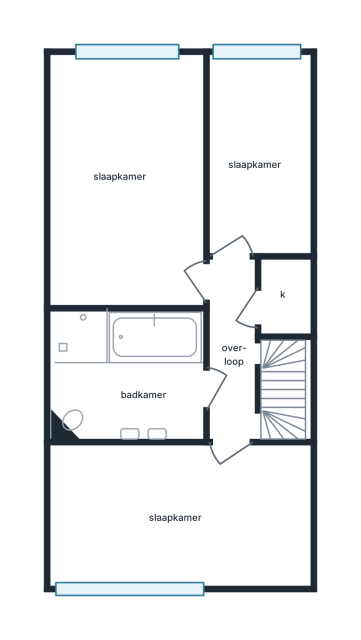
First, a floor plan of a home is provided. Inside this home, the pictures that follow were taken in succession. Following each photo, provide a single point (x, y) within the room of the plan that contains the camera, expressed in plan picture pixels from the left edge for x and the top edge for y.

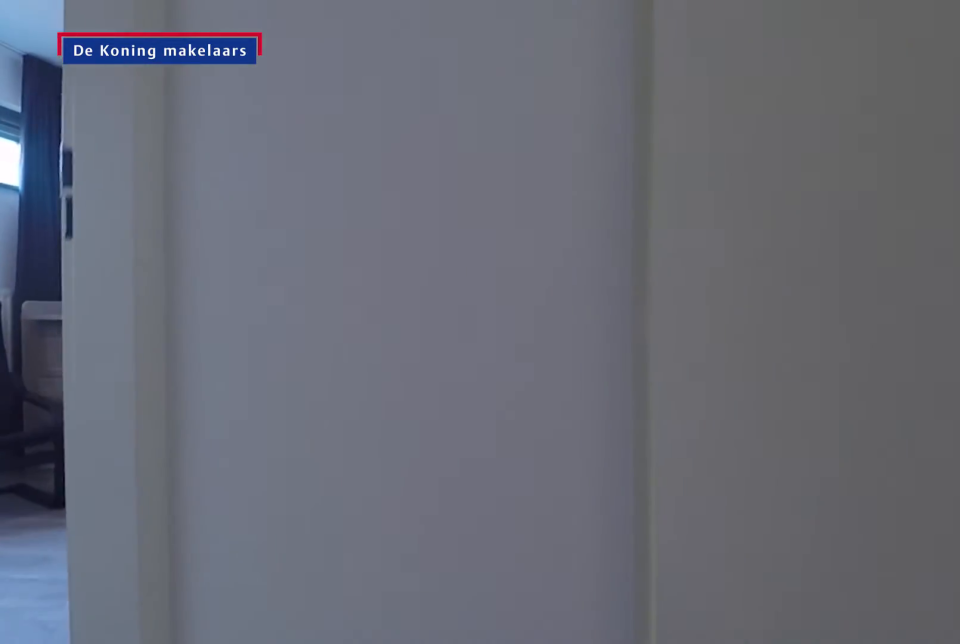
(235, 366)
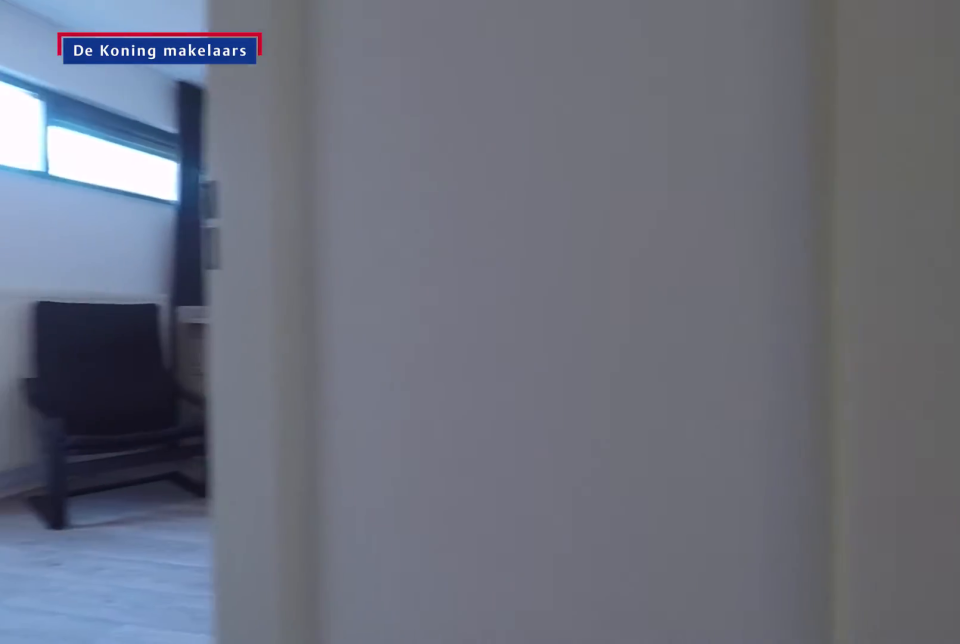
(235, 366)
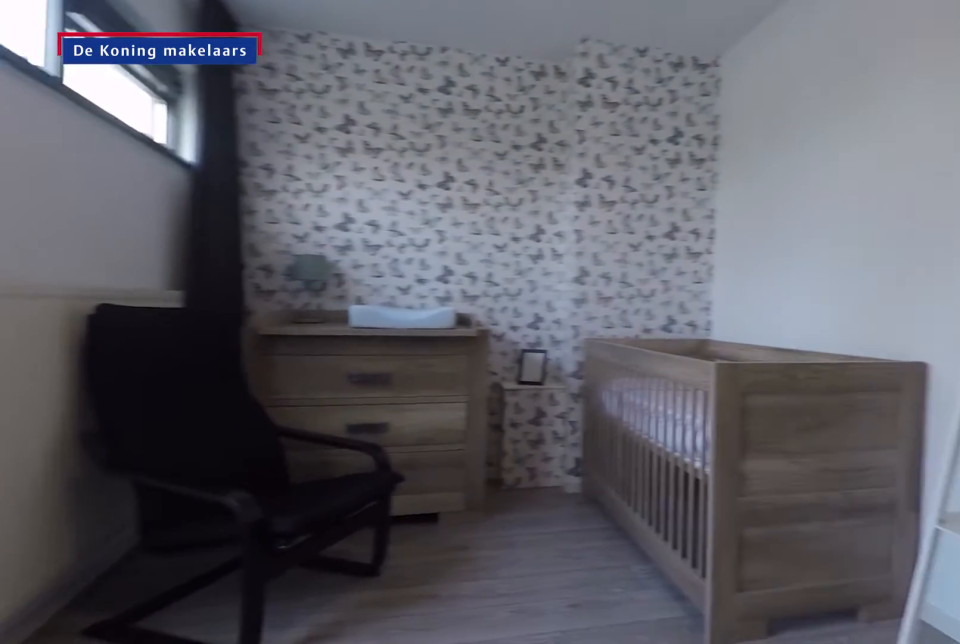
(181, 513)
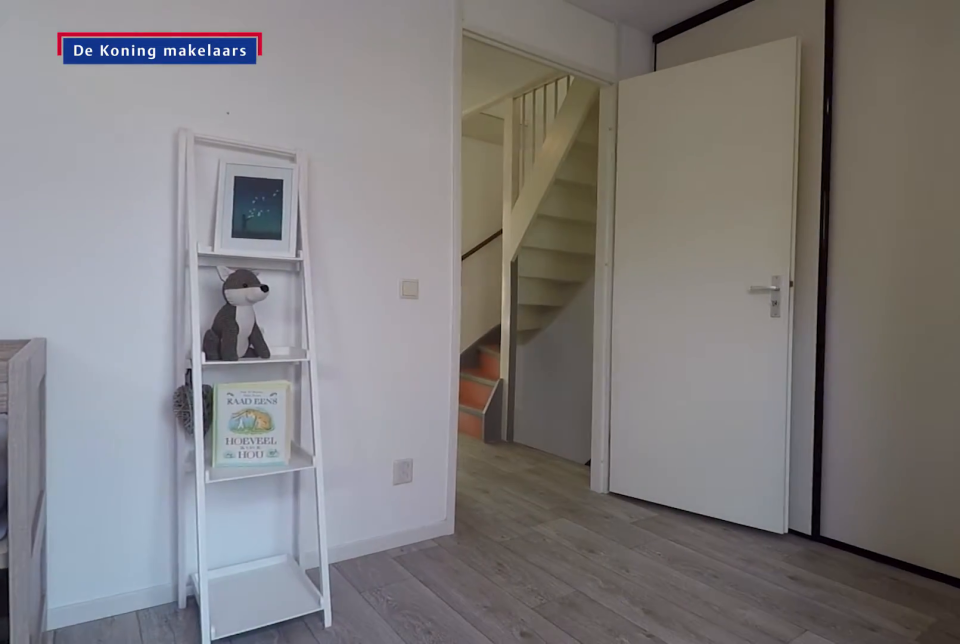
(181, 513)
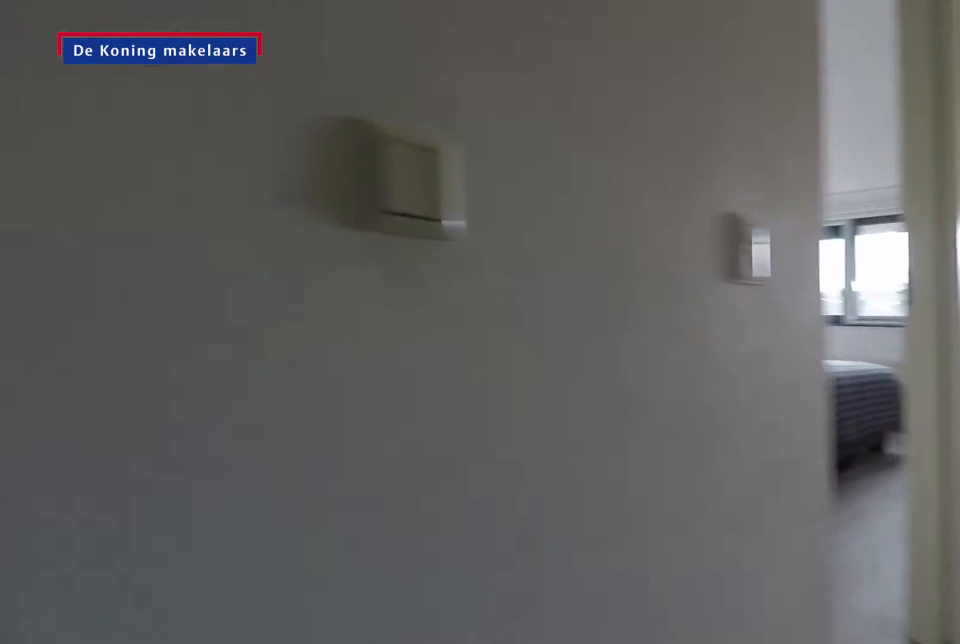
(235, 366)
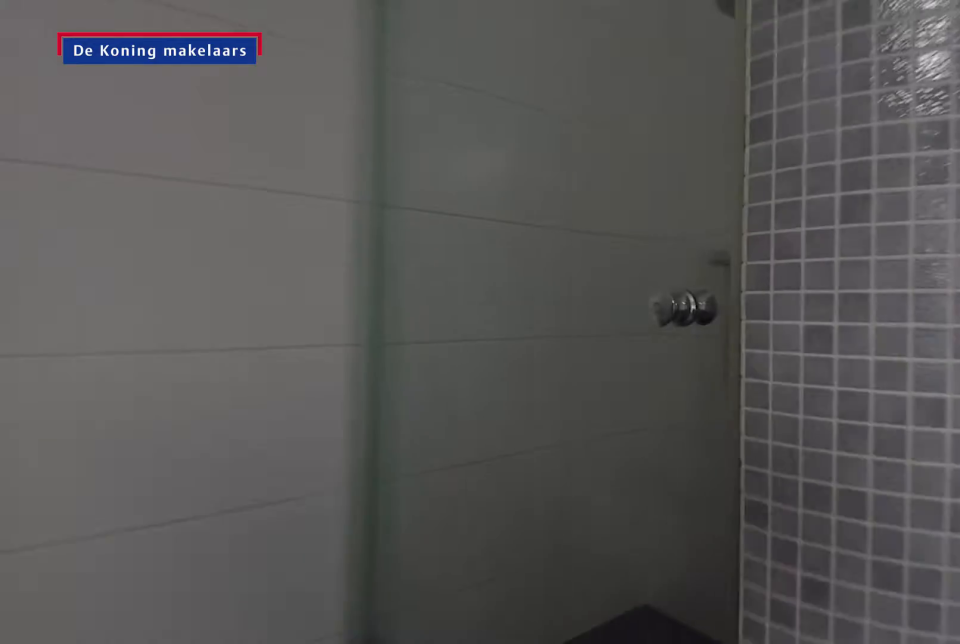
(129, 384)
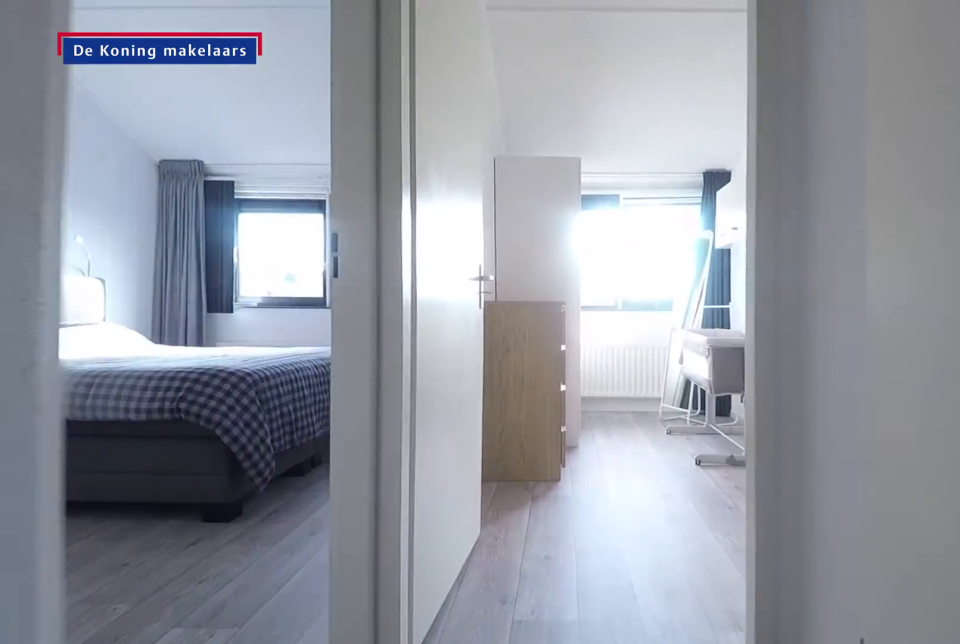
(235, 366)
